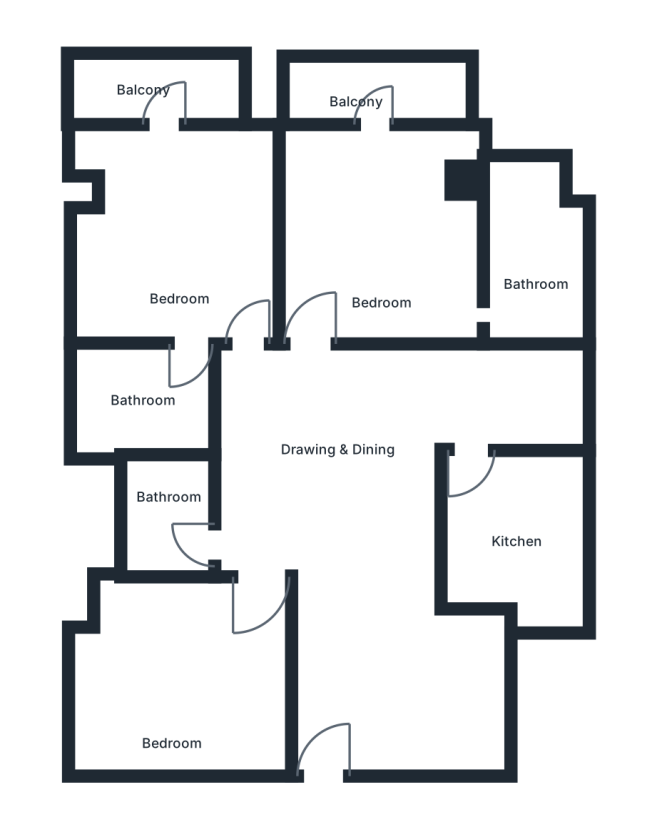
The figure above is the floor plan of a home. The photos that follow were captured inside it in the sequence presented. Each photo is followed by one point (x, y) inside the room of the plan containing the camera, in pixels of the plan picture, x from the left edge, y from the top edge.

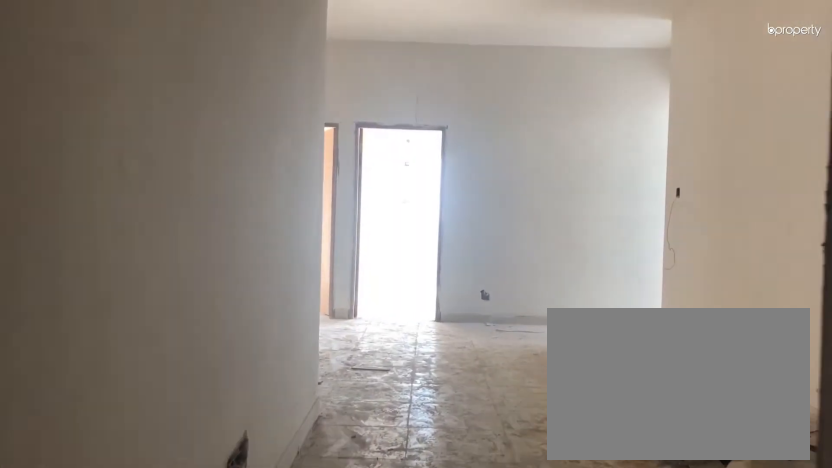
(333, 760)
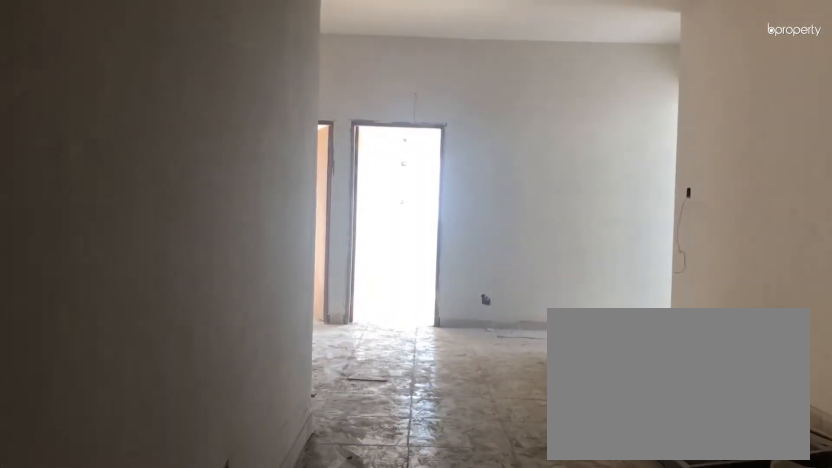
(333, 760)
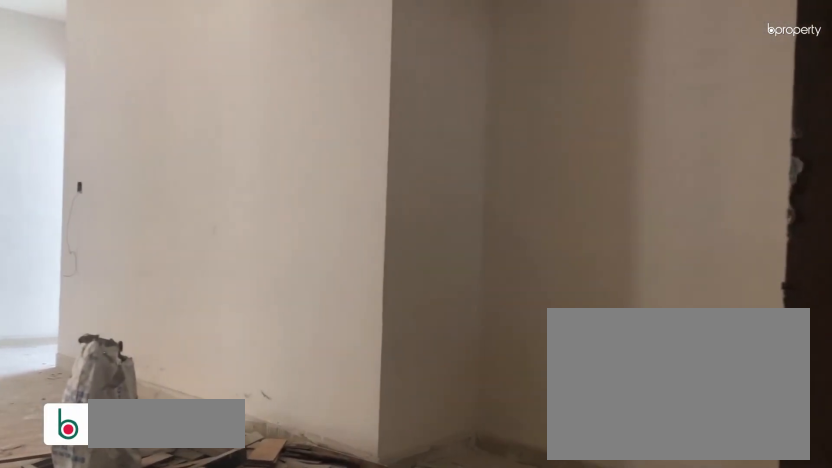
(331, 512)
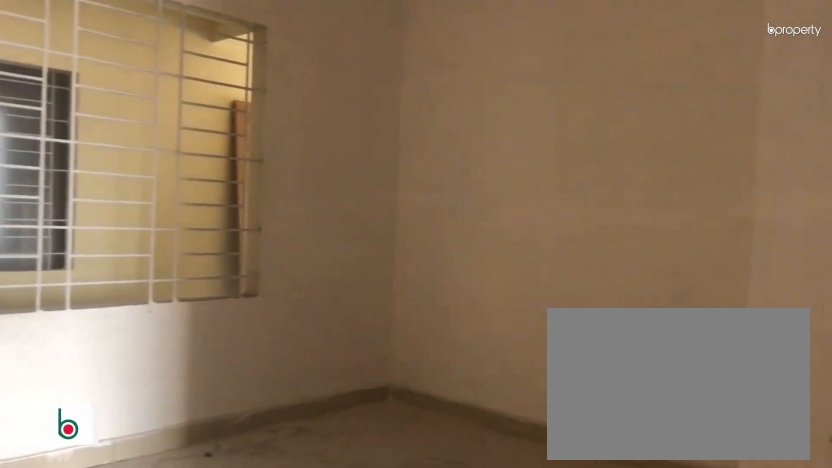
(177, 713)
